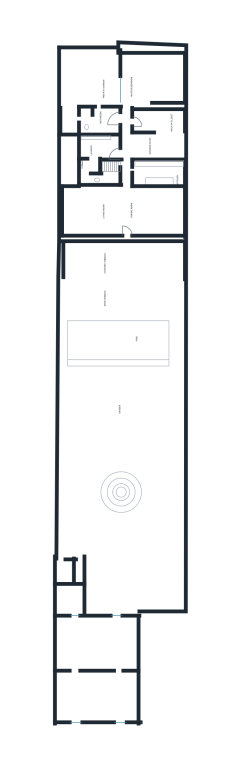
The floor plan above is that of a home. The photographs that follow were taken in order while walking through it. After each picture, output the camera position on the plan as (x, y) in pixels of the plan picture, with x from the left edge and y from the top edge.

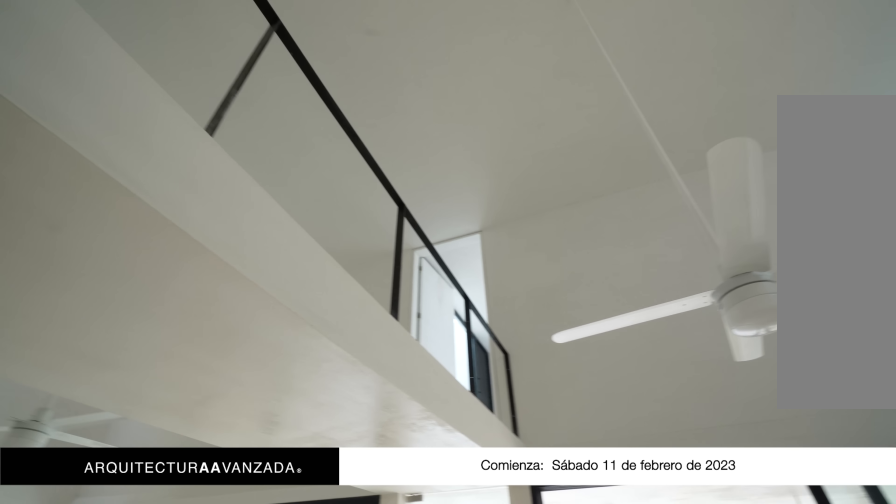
(100, 214)
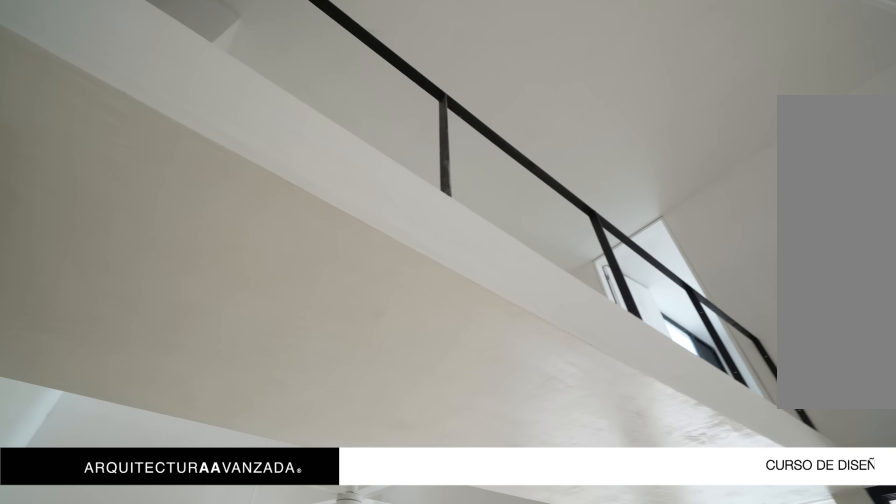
(100, 214)
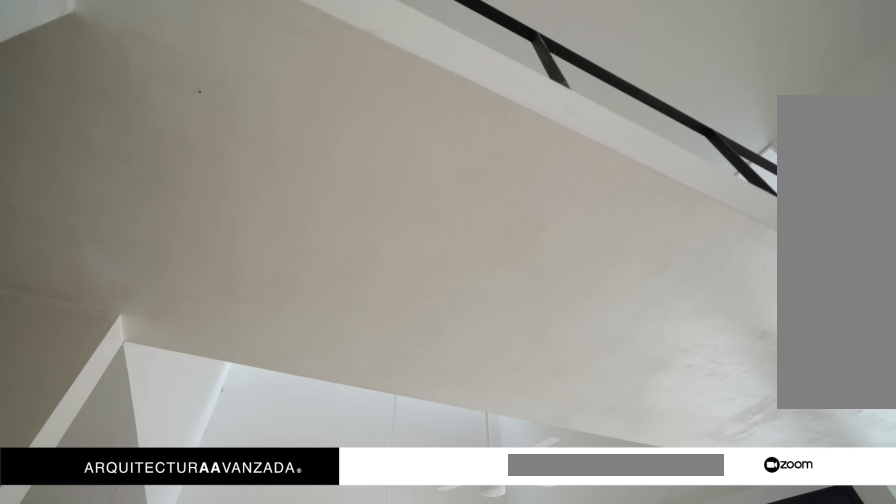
(100, 214)
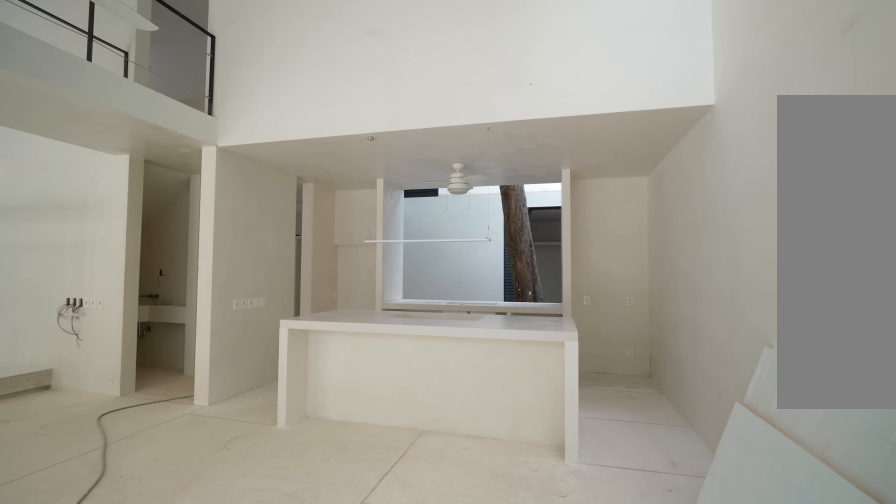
(151, 212)
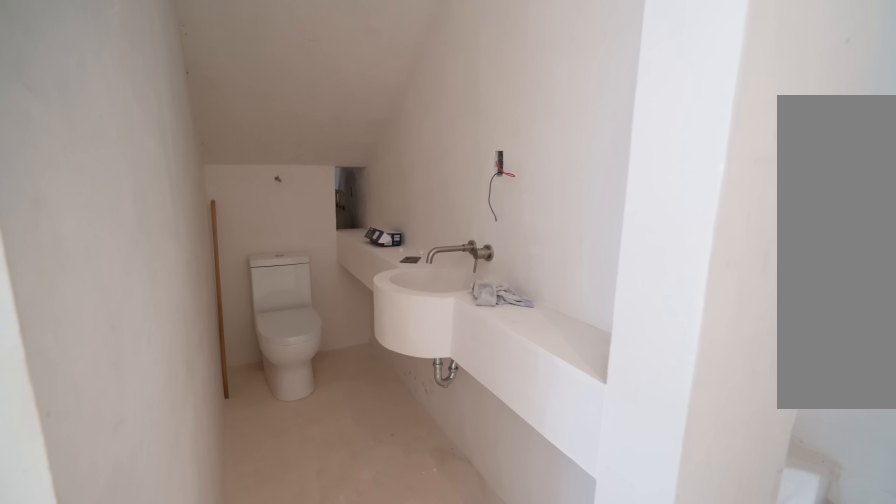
(123, 184)
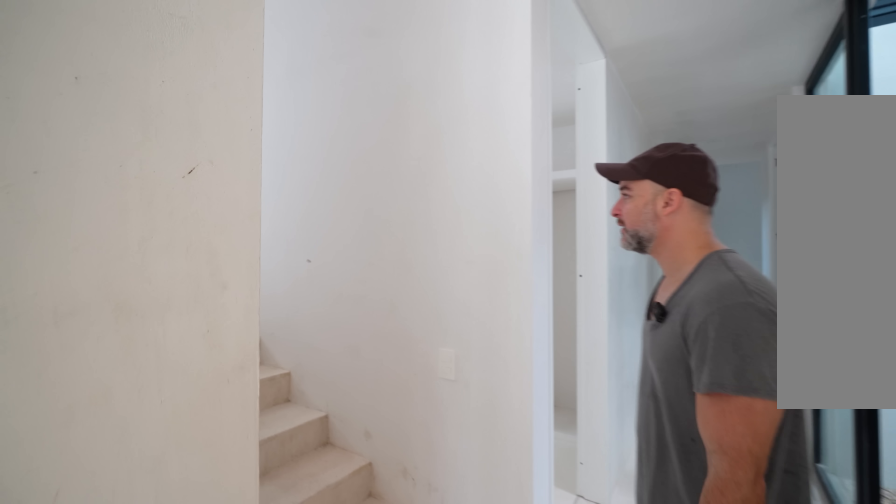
(123, 181)
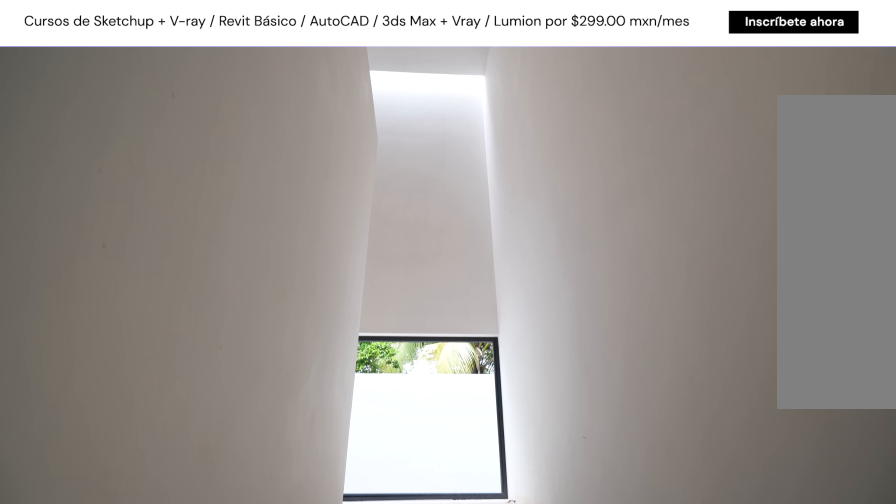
(123, 174)
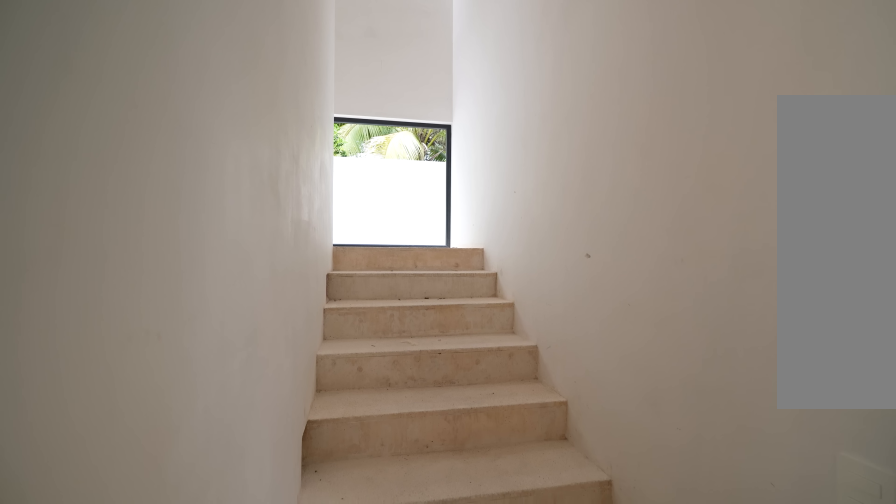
(123, 169)
